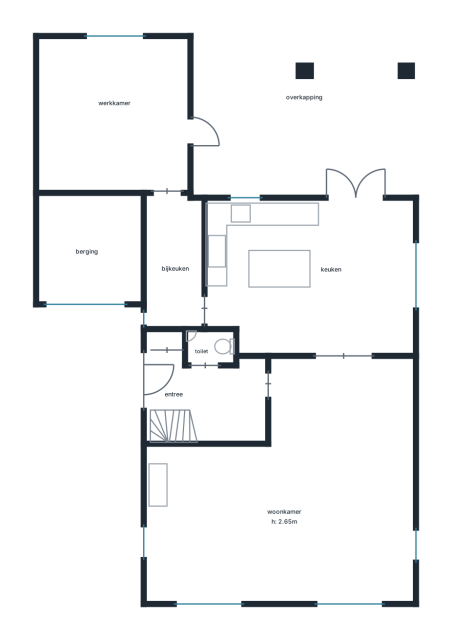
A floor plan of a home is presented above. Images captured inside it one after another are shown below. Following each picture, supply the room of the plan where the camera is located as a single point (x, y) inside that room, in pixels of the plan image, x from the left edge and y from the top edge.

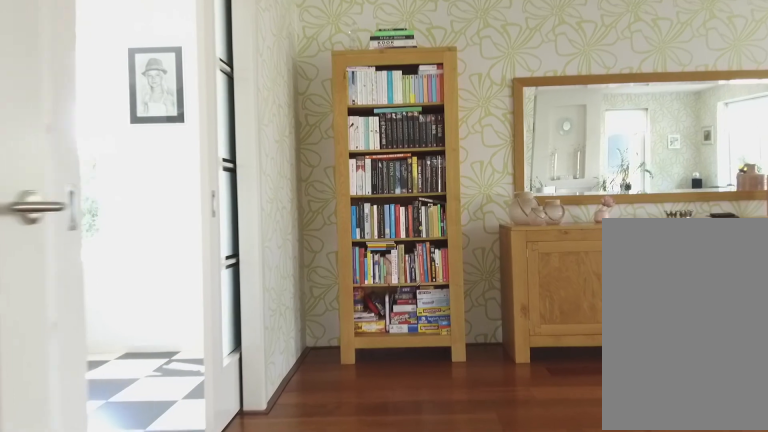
(297, 496)
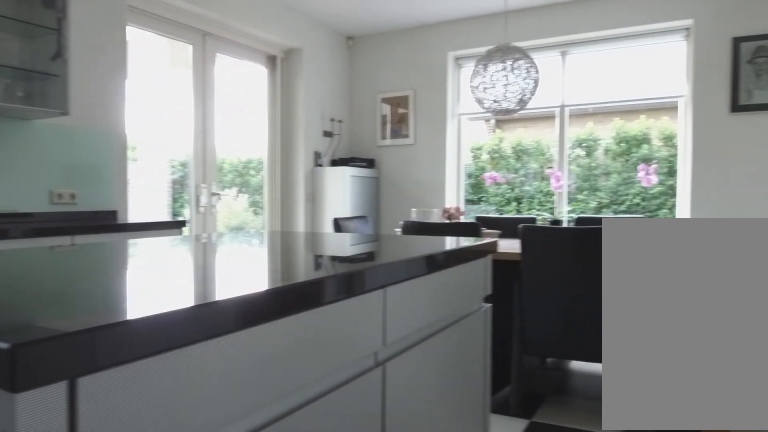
(329, 281)
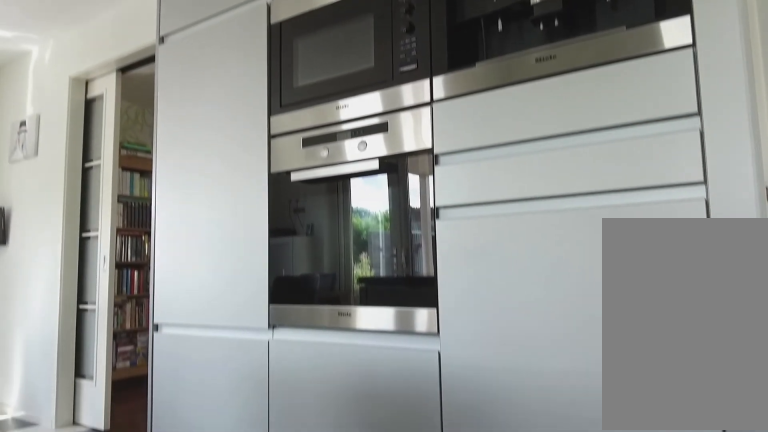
(329, 281)
